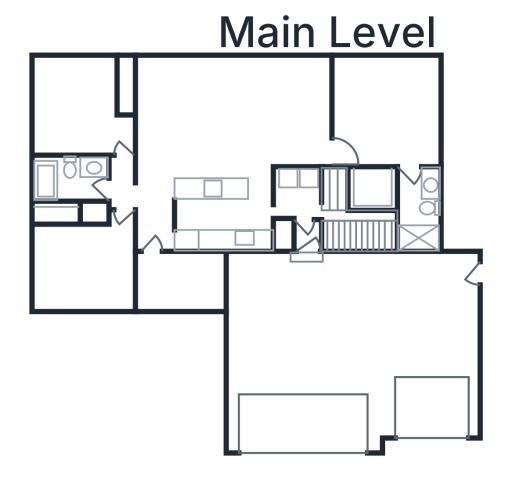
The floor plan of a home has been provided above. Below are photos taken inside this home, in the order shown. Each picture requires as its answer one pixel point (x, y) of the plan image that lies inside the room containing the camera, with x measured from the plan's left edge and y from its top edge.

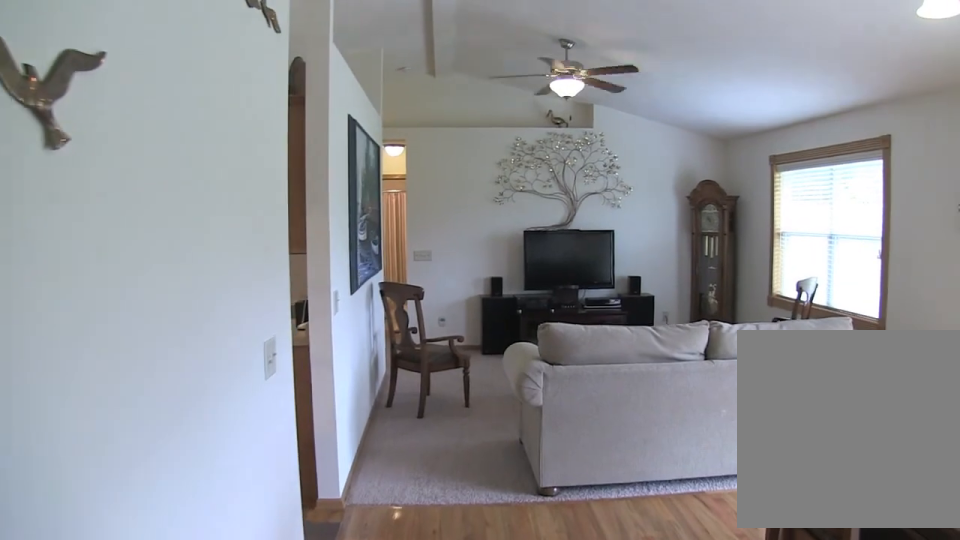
(300, 111)
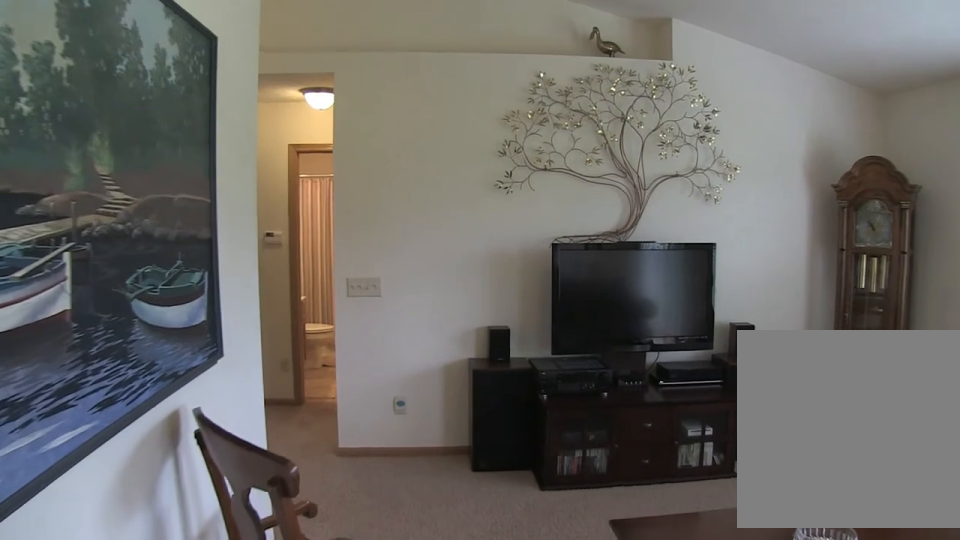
(206, 117)
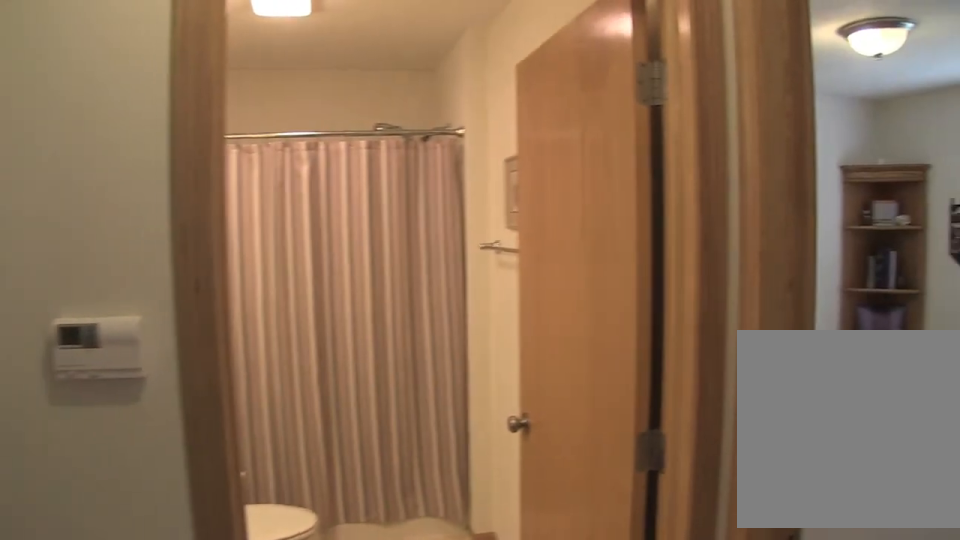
(122, 183)
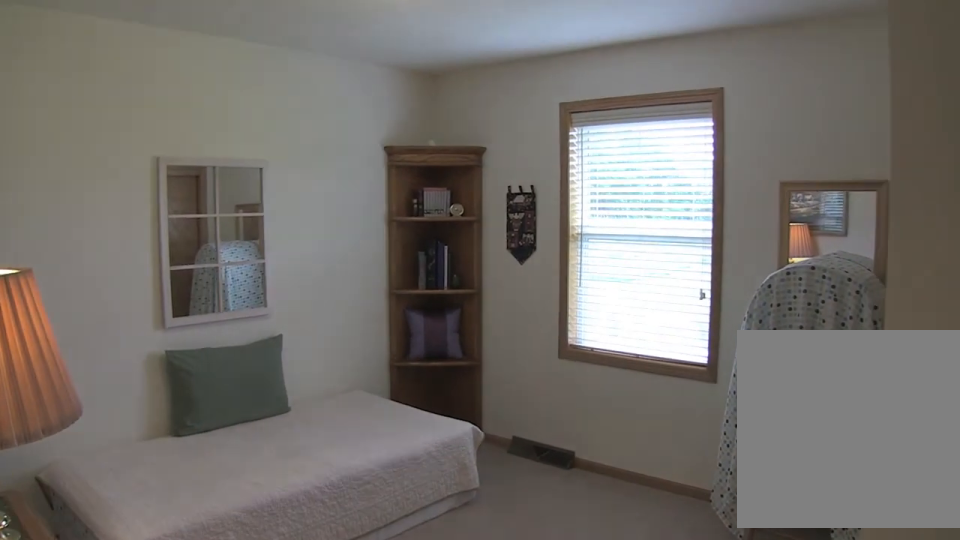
(81, 108)
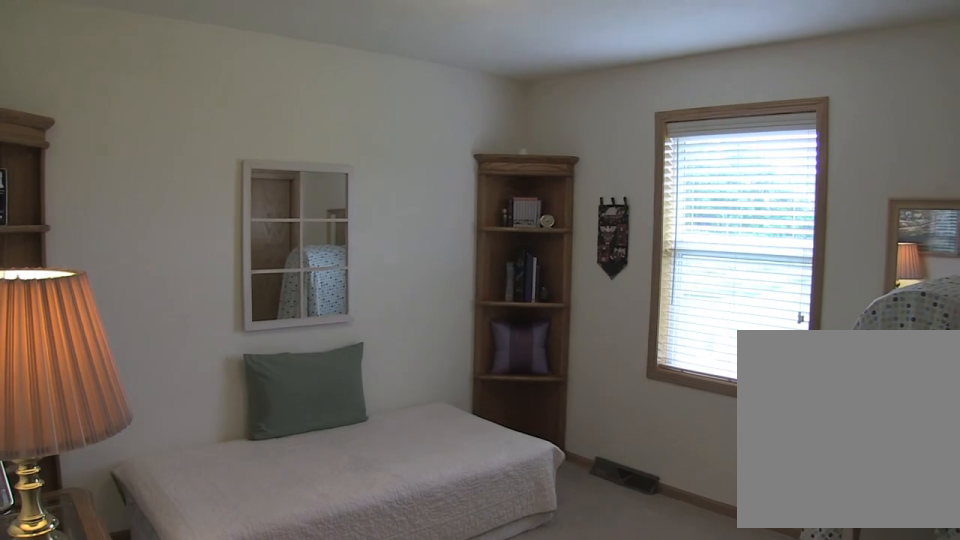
(81, 108)
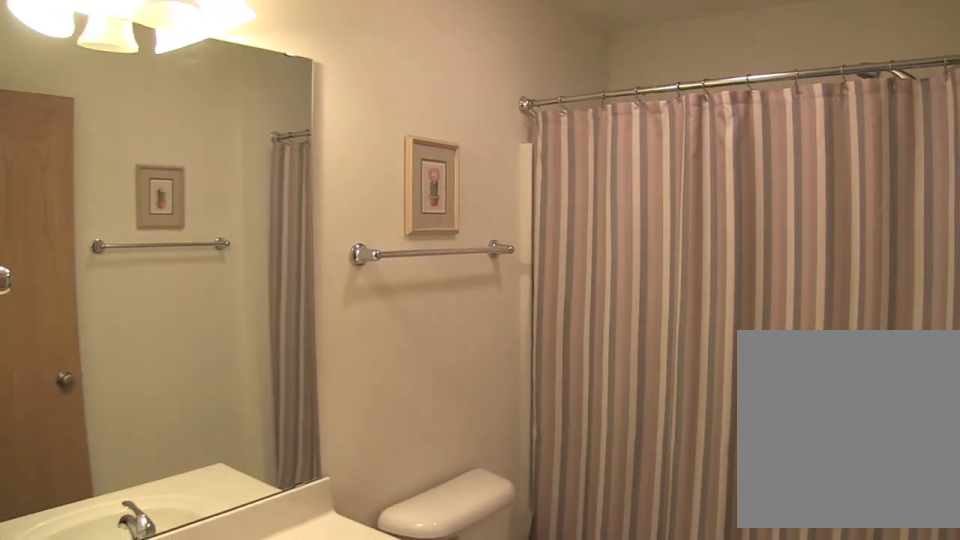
(73, 180)
